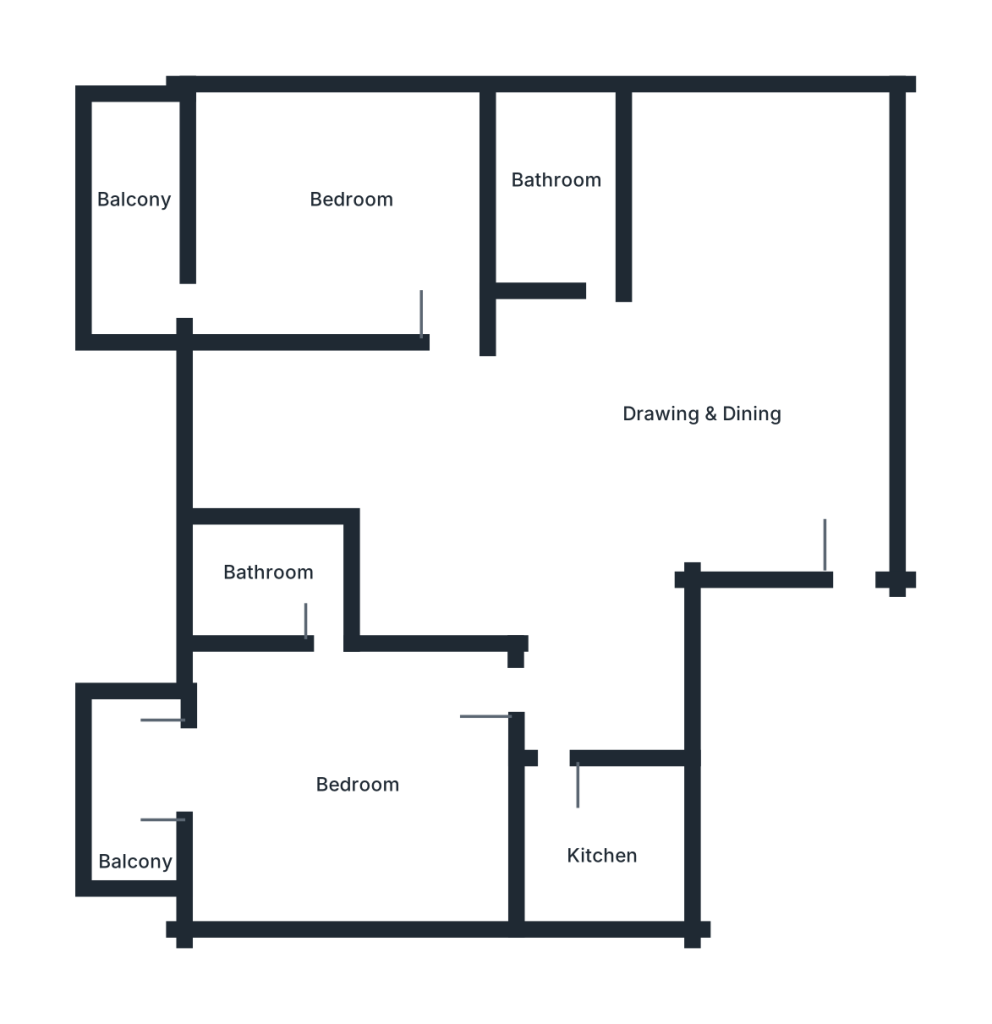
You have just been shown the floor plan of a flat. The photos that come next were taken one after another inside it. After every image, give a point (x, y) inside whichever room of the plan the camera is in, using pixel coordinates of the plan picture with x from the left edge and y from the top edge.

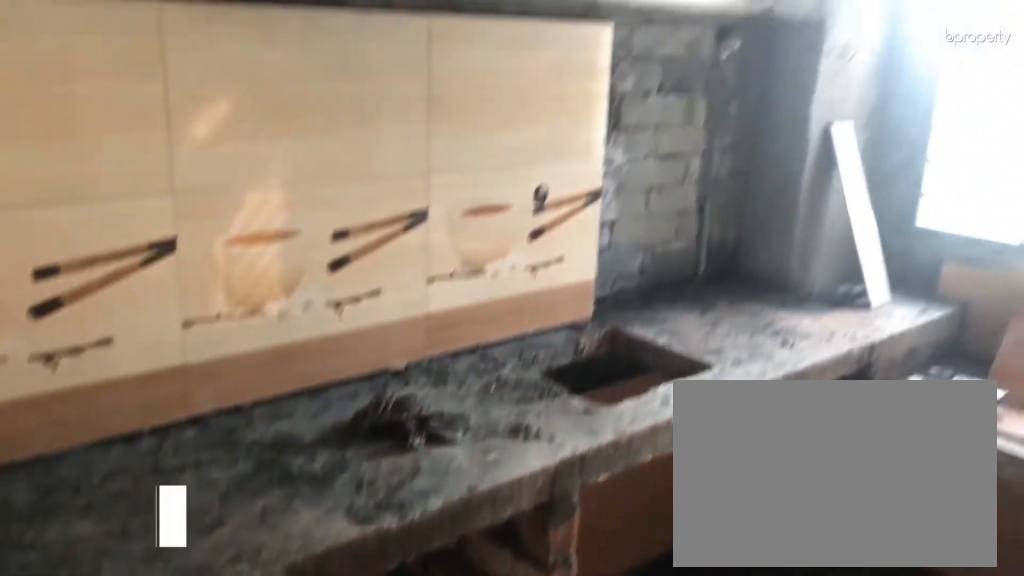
(603, 838)
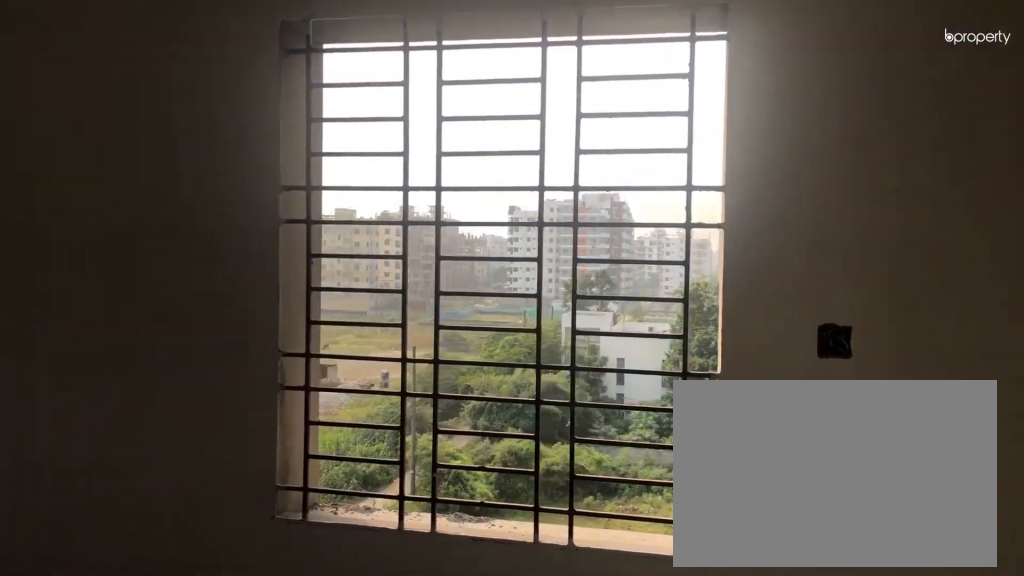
(348, 804)
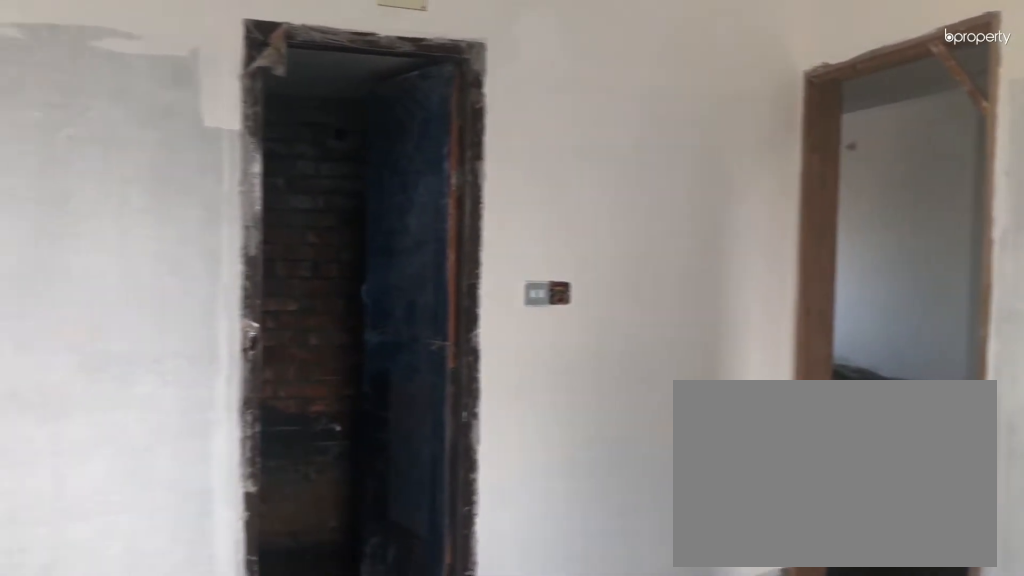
(348, 804)
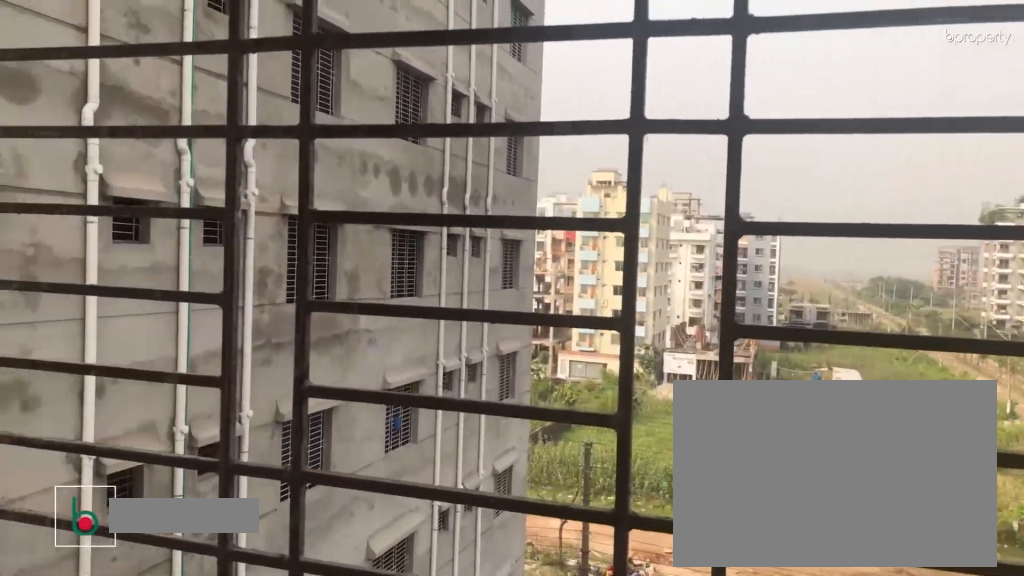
(137, 784)
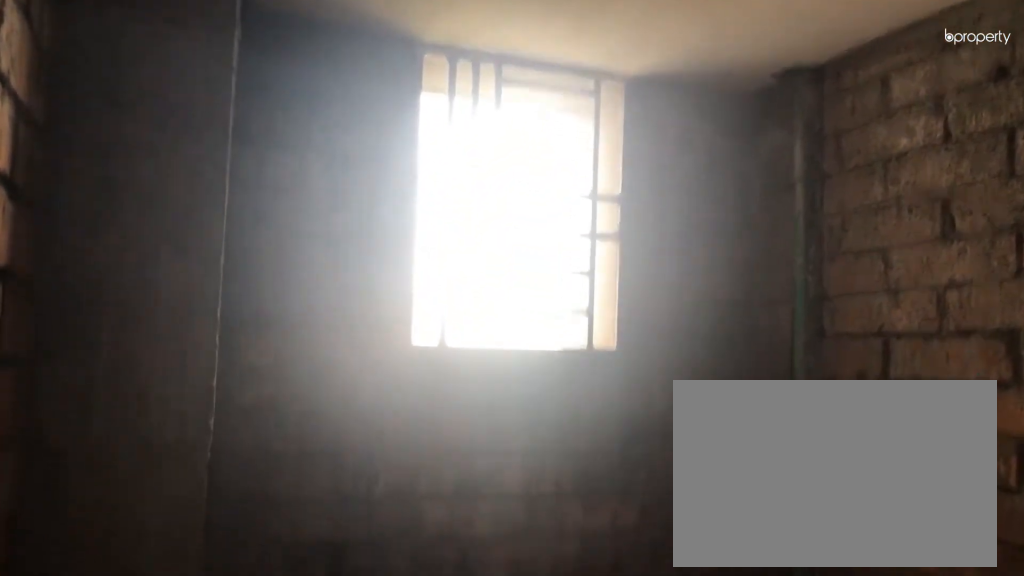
(263, 583)
